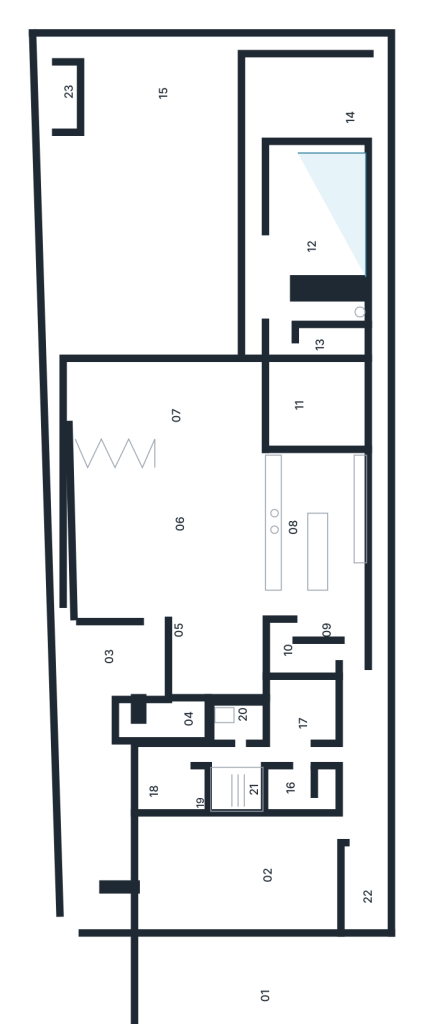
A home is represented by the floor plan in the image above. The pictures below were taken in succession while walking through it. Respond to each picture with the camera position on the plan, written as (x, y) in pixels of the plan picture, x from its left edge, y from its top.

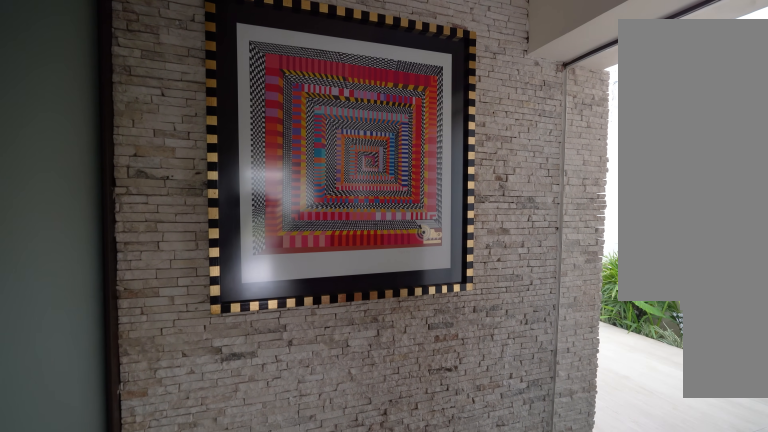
(156, 713)
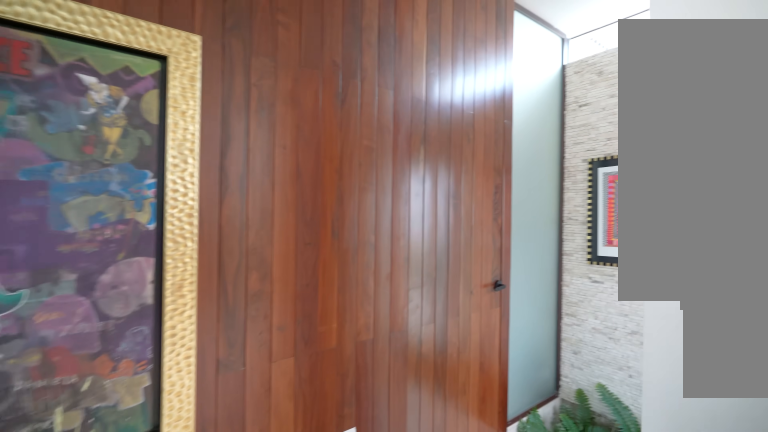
(134, 658)
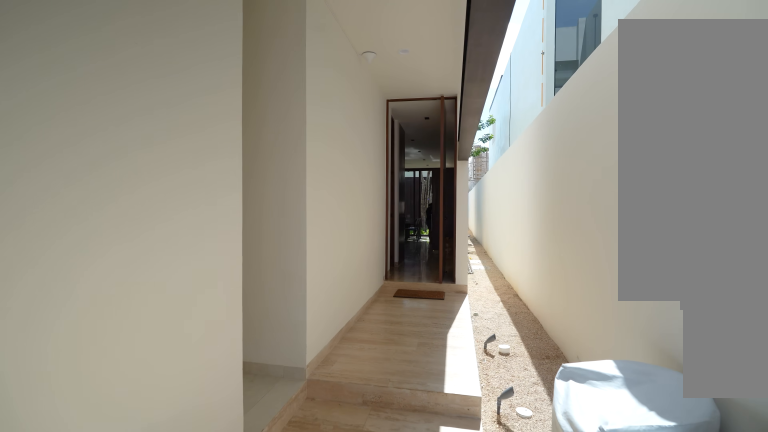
(359, 819)
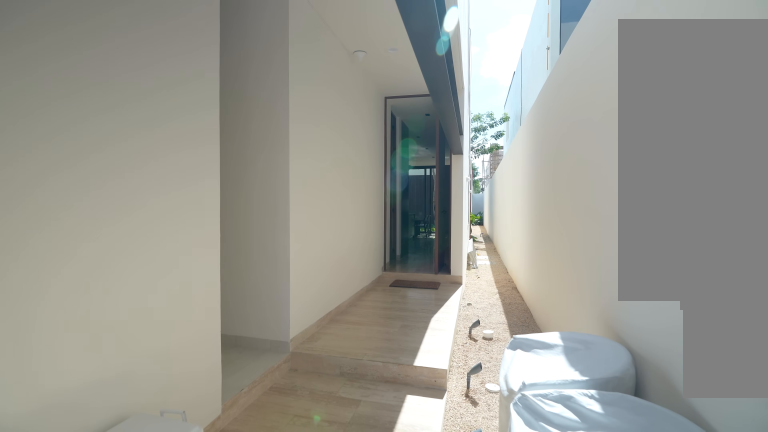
(357, 804)
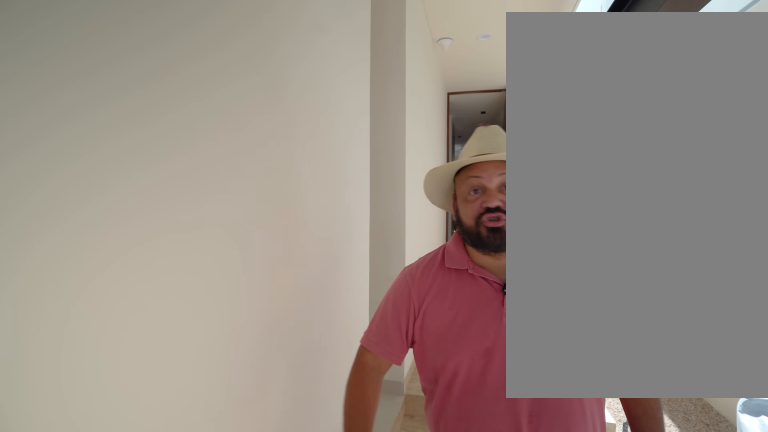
(355, 781)
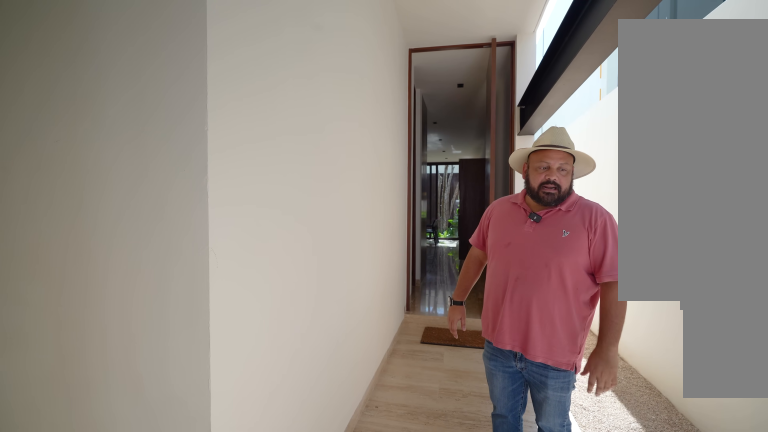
(352, 751)
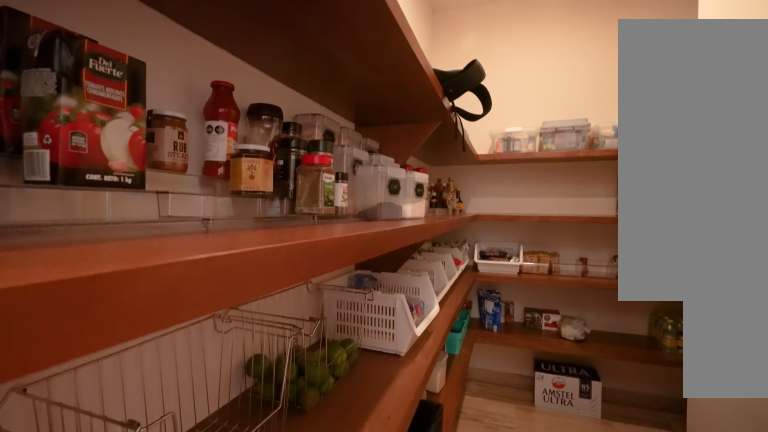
(306, 657)
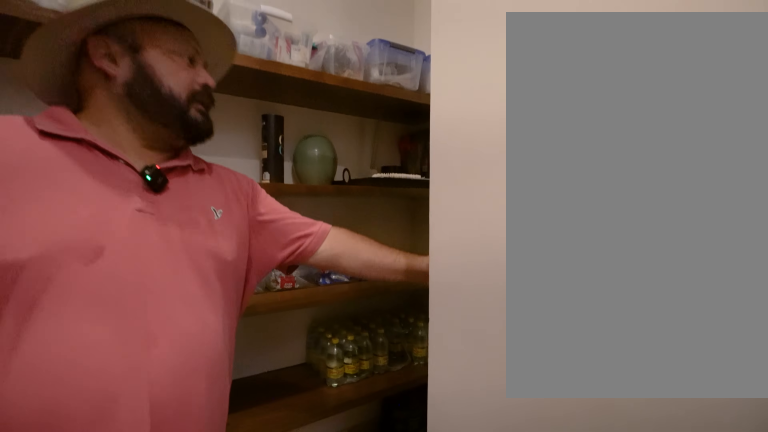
(286, 653)
